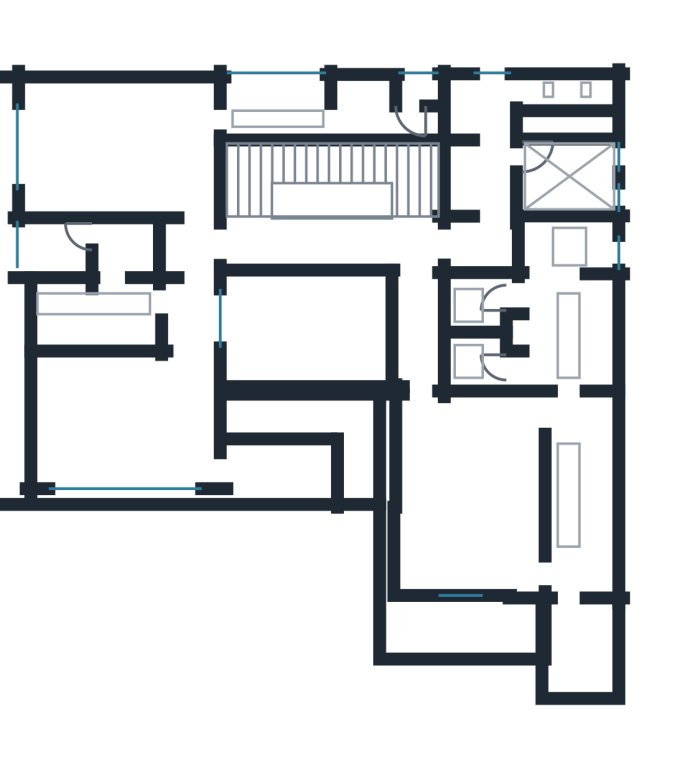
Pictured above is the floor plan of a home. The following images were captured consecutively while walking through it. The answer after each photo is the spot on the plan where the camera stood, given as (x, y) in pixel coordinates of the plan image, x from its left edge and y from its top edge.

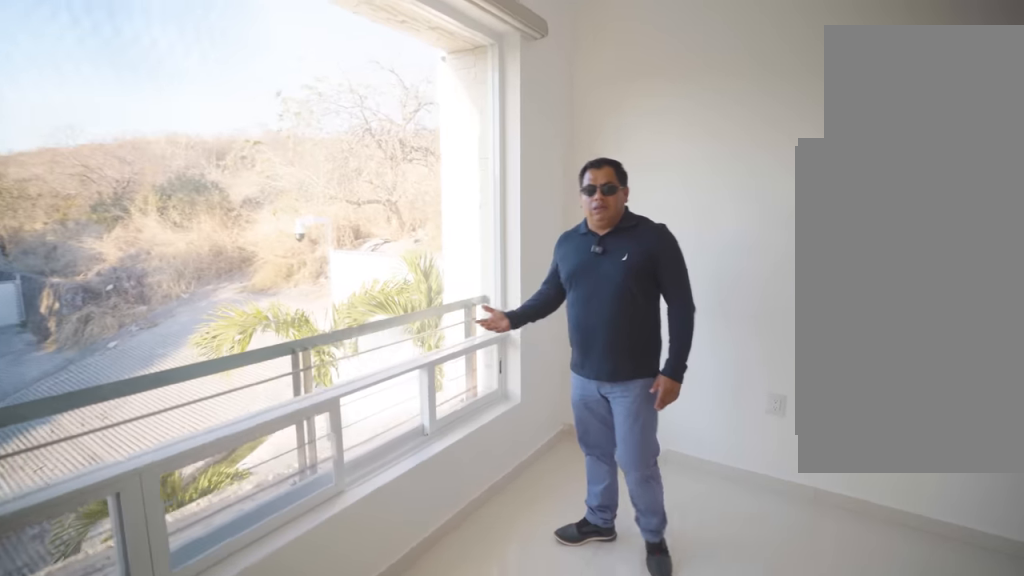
(63, 157)
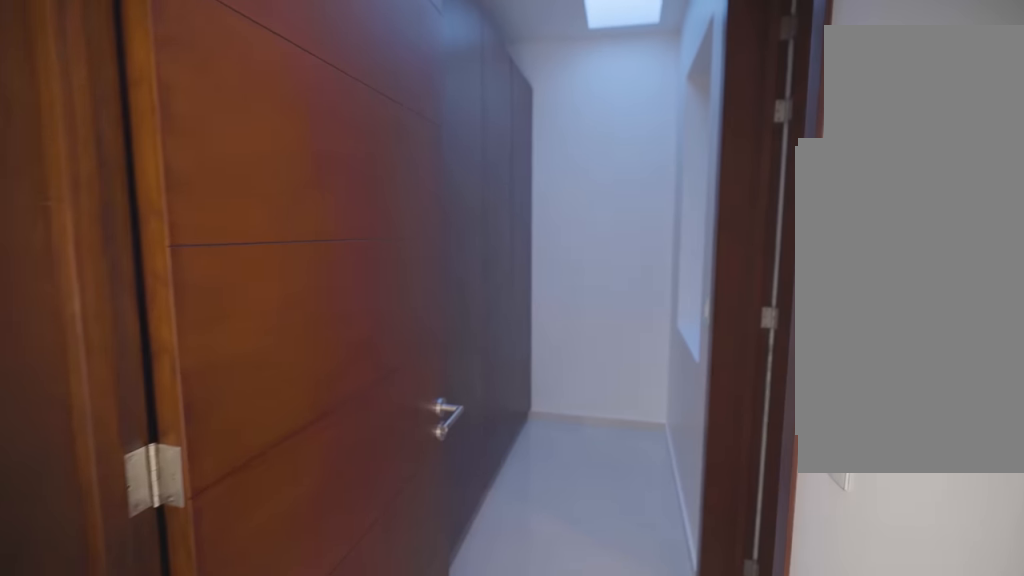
(165, 304)
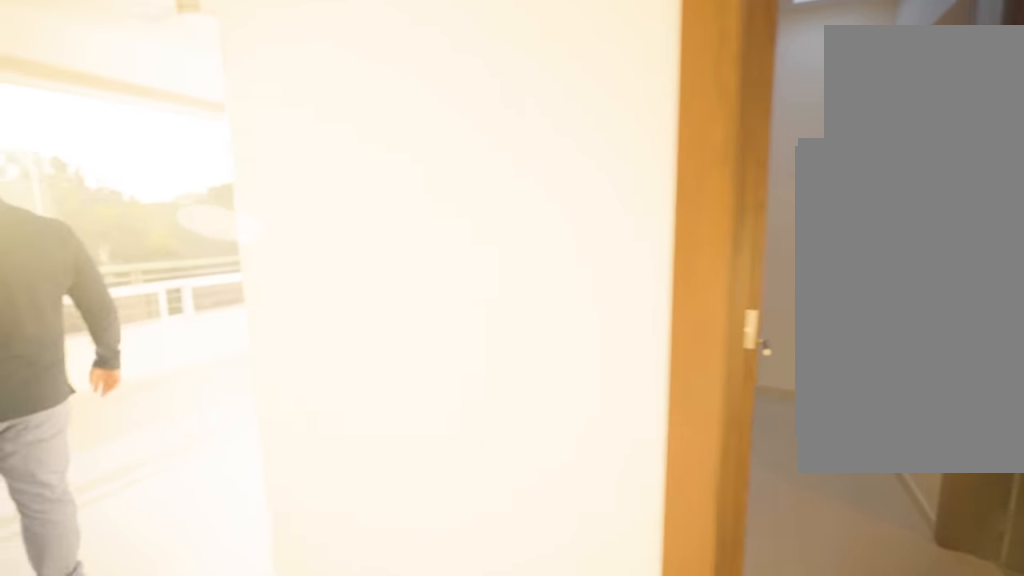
(195, 310)
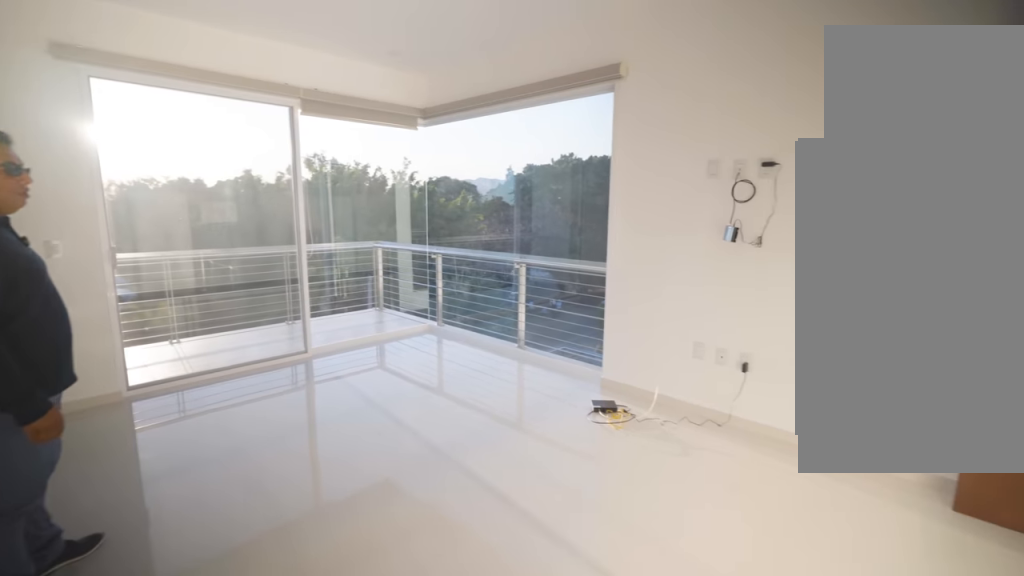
(507, 430)
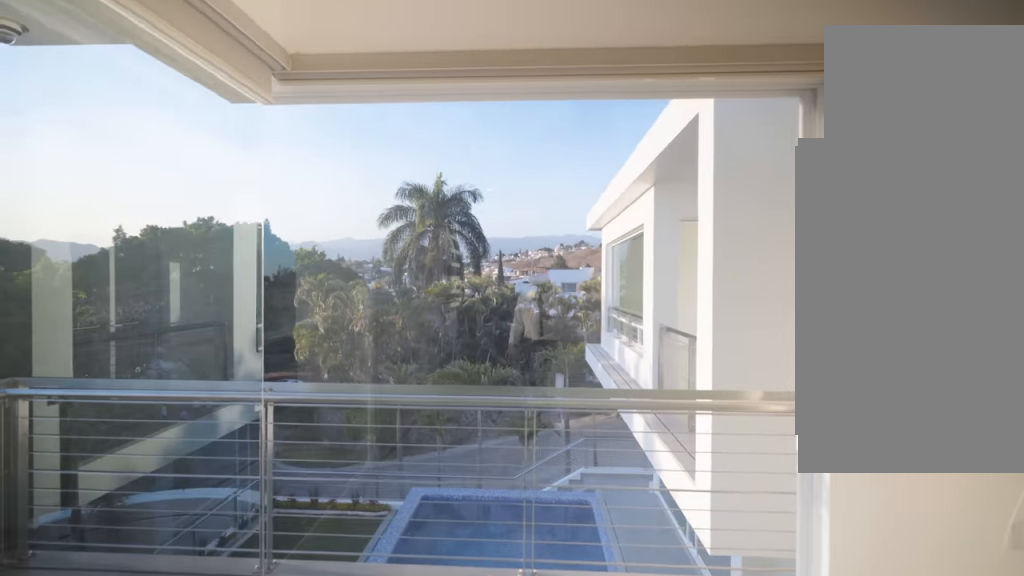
(441, 548)
